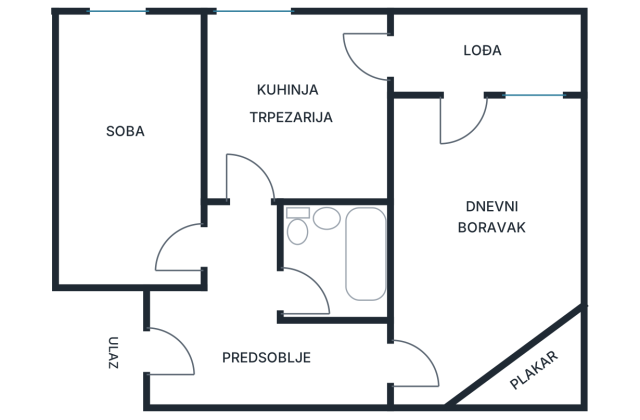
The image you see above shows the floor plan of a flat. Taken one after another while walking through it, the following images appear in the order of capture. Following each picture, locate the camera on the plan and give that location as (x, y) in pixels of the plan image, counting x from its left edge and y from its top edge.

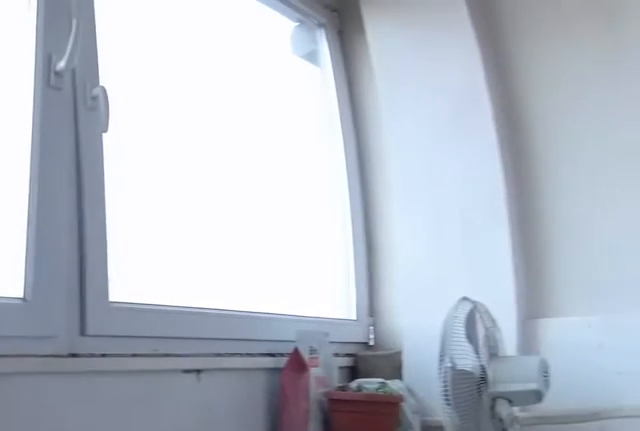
(450, 82)
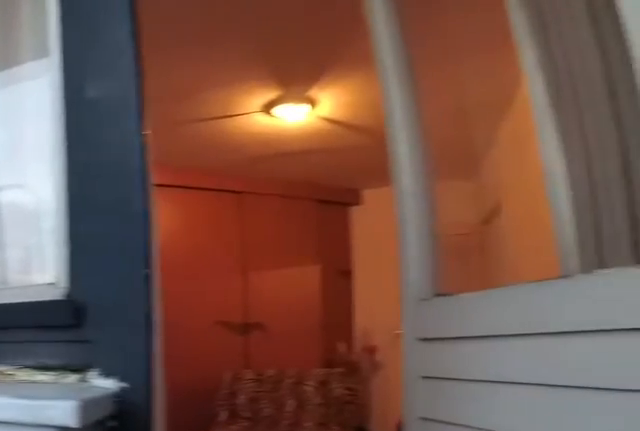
(458, 59)
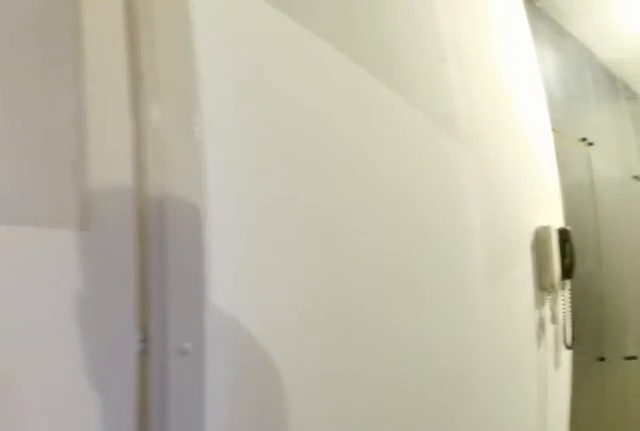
(429, 347)
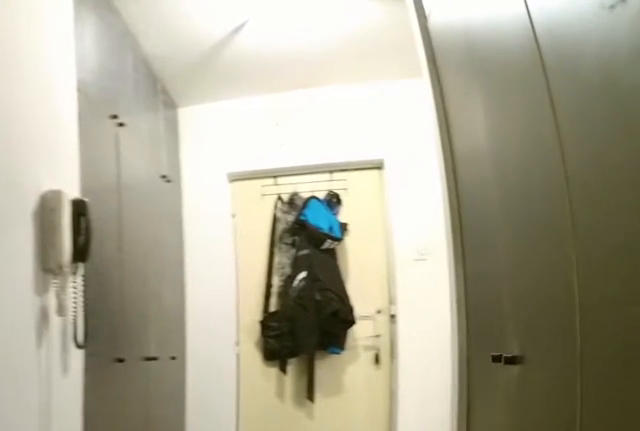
(404, 361)
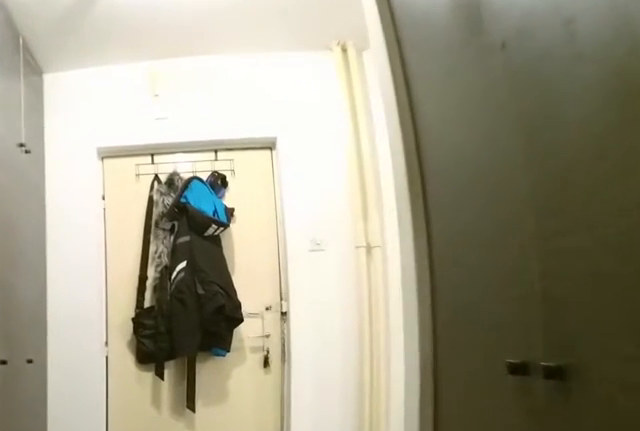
(359, 362)
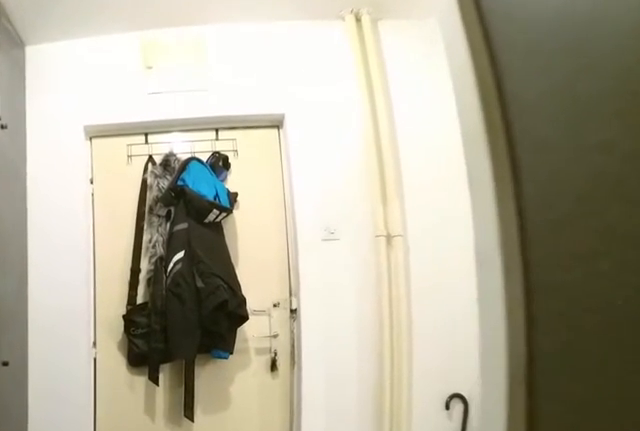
(328, 362)
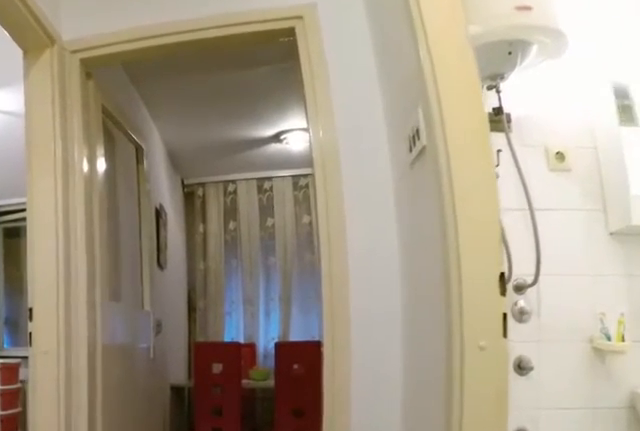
(243, 317)
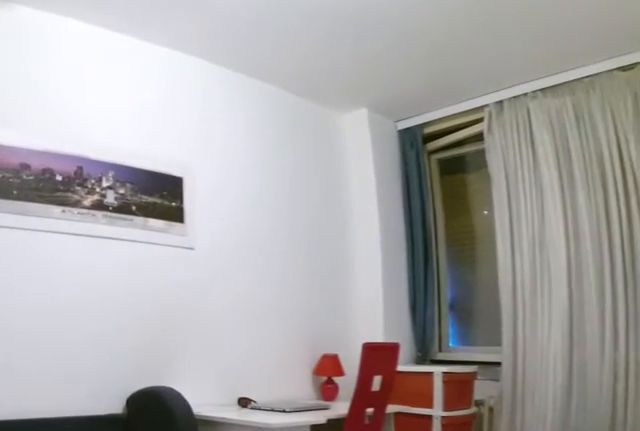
(207, 254)
